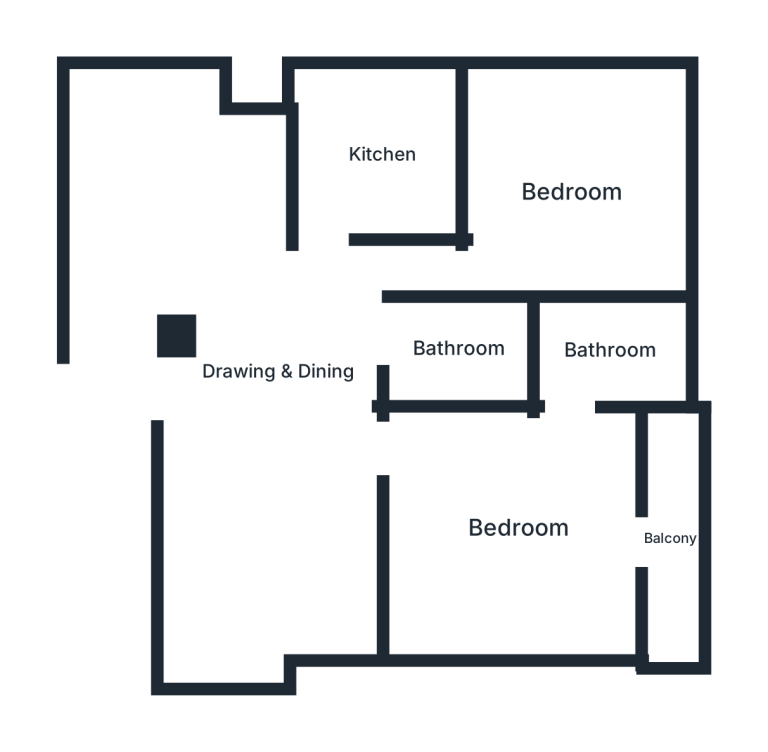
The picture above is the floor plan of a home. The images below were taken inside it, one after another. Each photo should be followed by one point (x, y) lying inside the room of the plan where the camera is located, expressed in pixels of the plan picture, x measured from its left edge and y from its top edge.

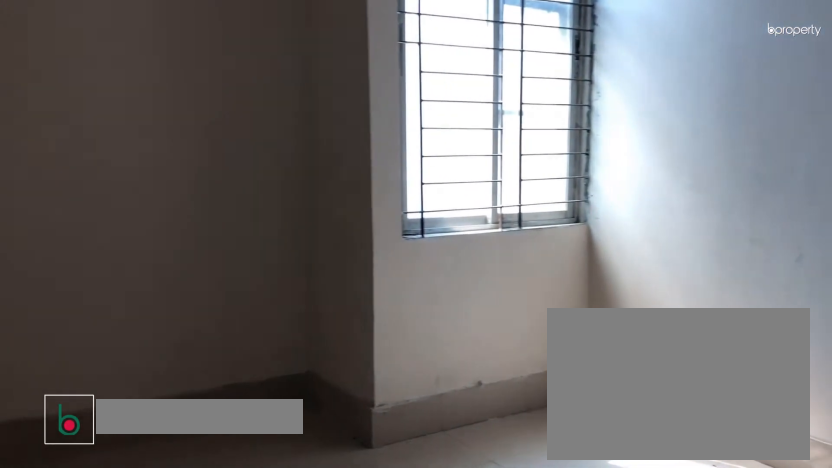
(277, 365)
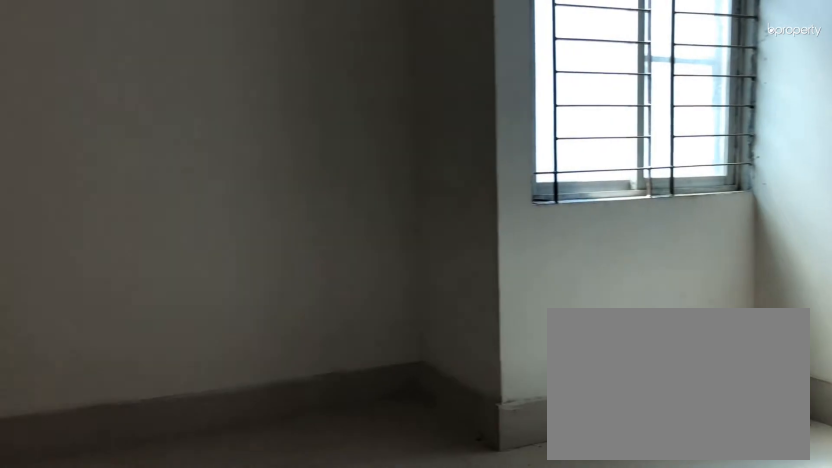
(276, 366)
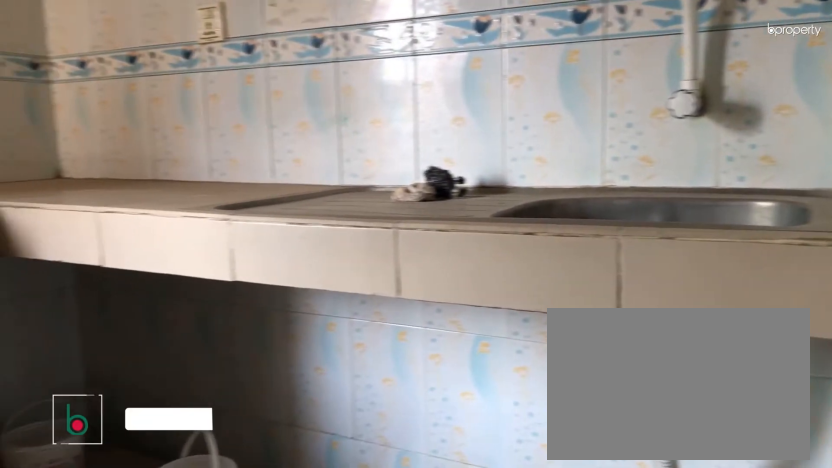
(381, 155)
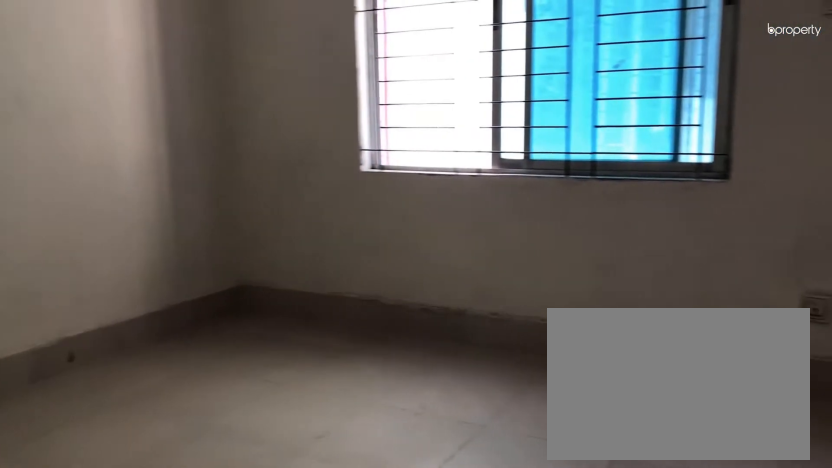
(572, 190)
